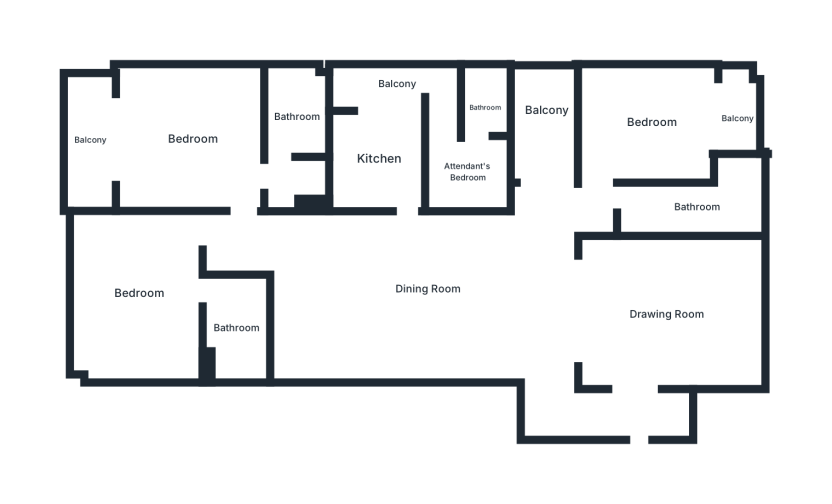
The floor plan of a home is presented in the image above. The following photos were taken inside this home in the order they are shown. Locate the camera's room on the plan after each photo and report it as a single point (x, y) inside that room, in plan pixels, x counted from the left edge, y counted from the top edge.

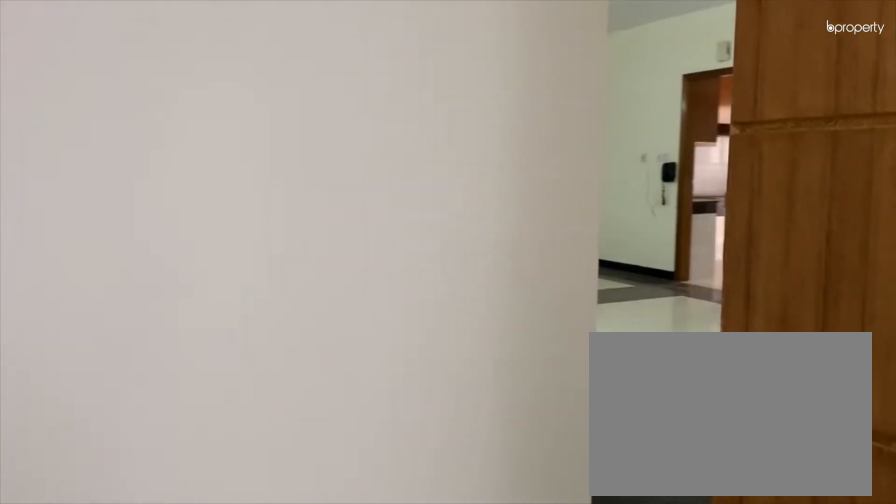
(550, 346)
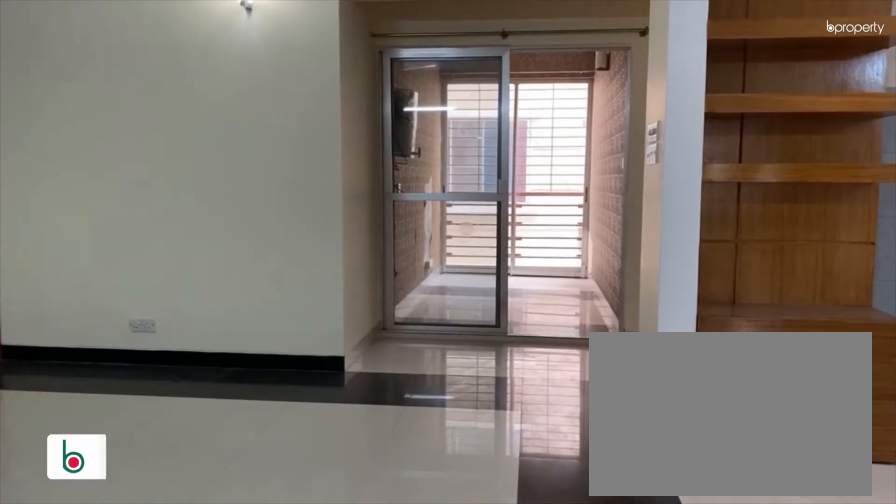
(424, 289)
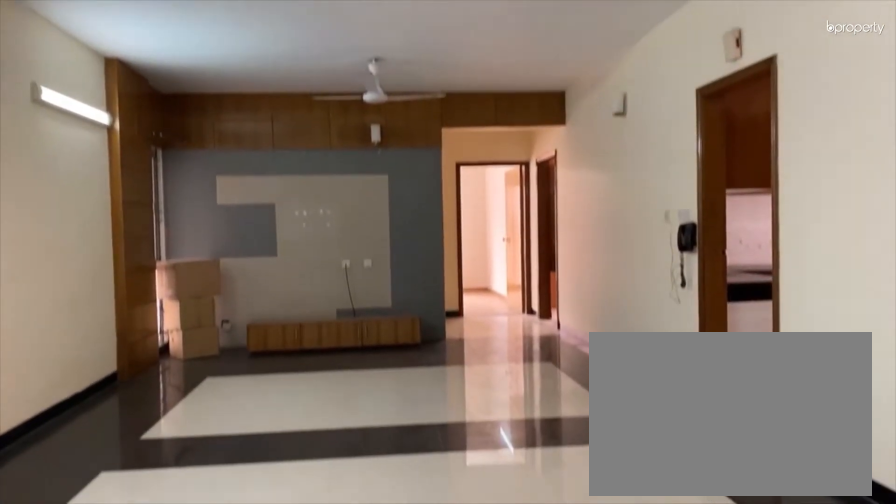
(424, 289)
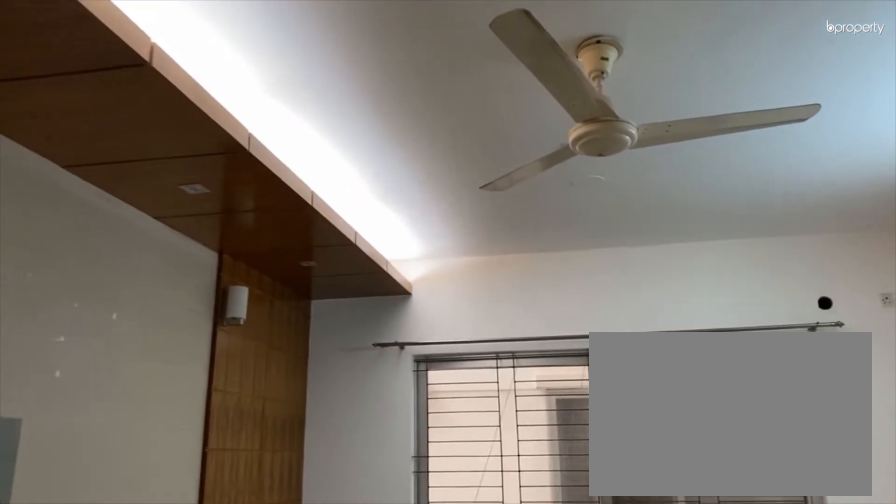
(672, 312)
